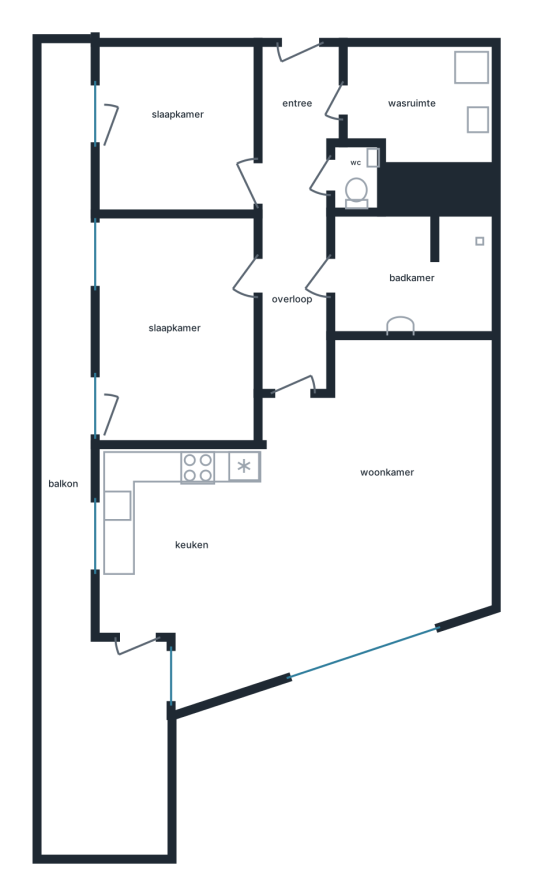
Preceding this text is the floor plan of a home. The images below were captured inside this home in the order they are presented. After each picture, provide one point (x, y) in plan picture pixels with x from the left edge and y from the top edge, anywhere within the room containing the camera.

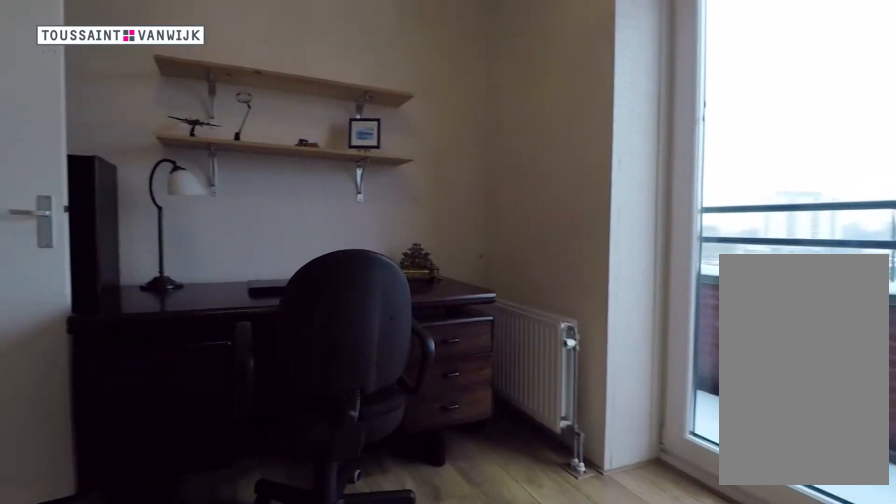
(179, 129)
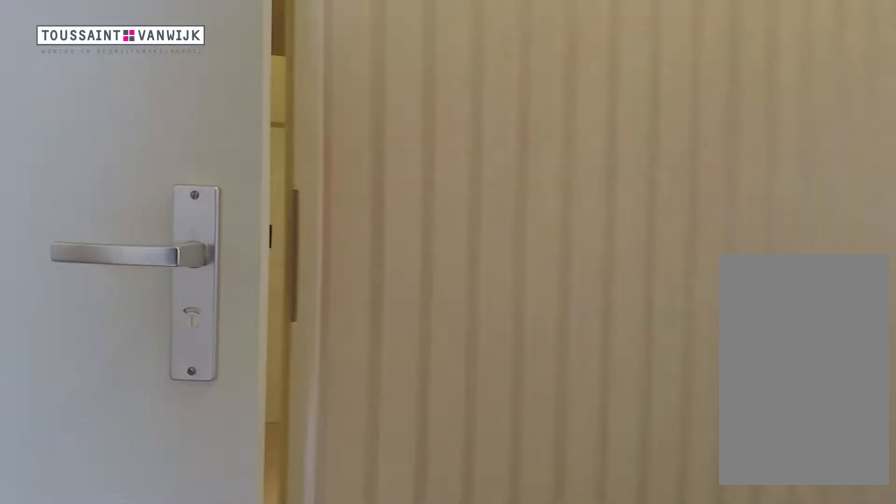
(295, 213)
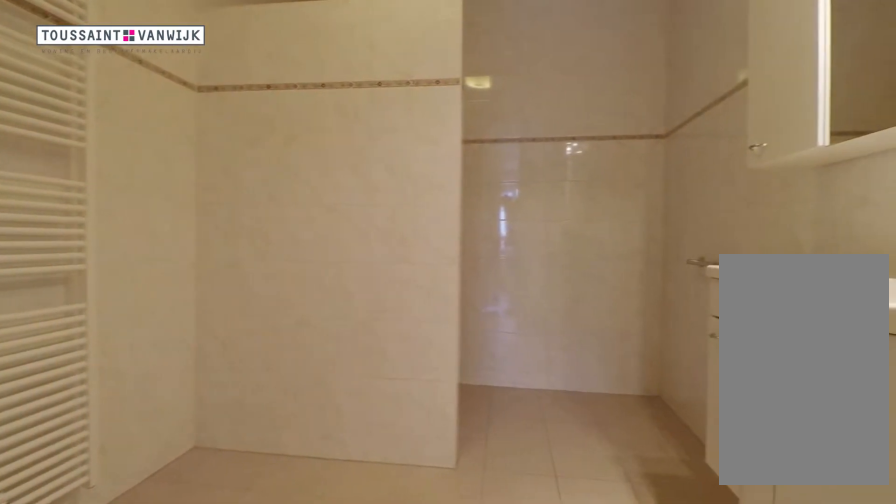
(411, 275)
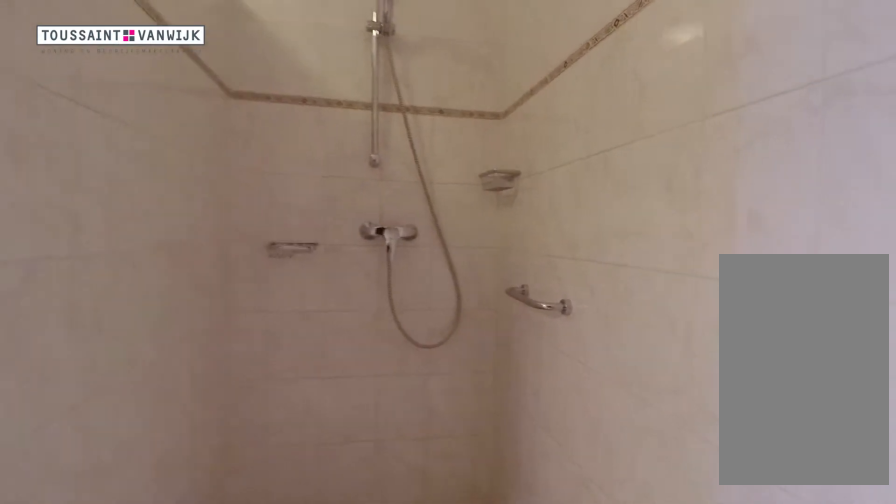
(411, 275)
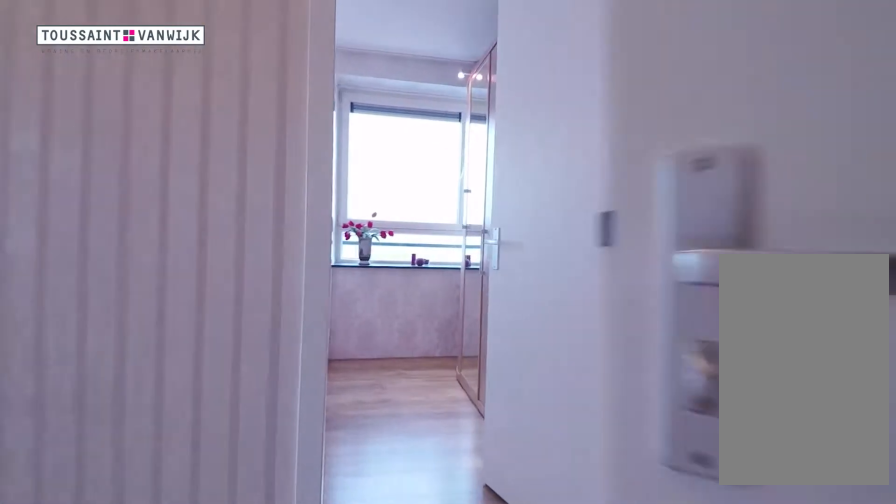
(296, 211)
